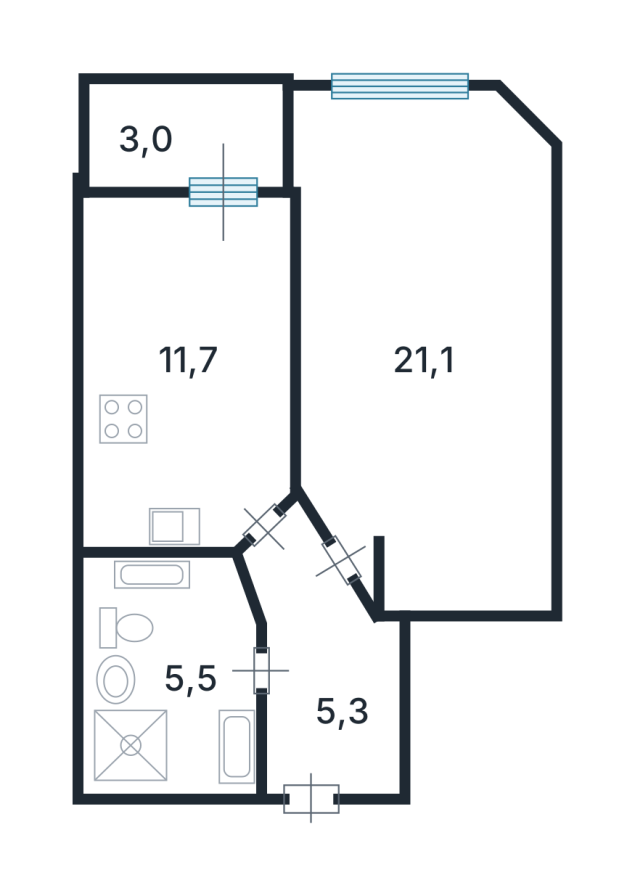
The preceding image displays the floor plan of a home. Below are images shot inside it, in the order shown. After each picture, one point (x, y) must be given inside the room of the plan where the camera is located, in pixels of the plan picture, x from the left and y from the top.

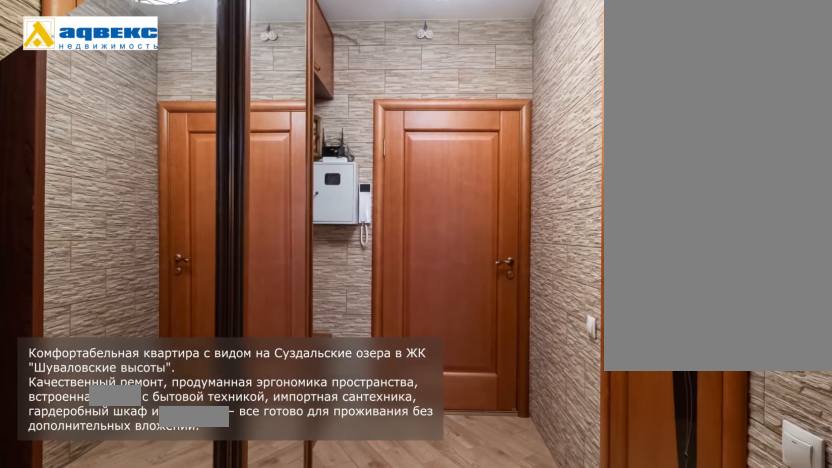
(316, 662)
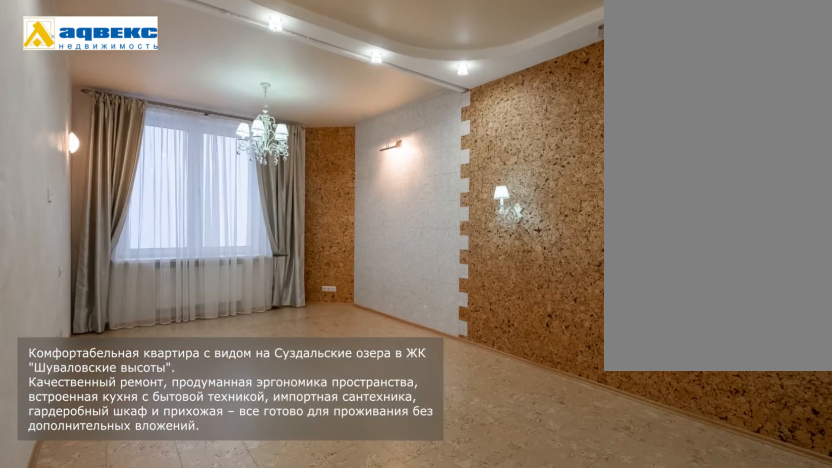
(416, 363)
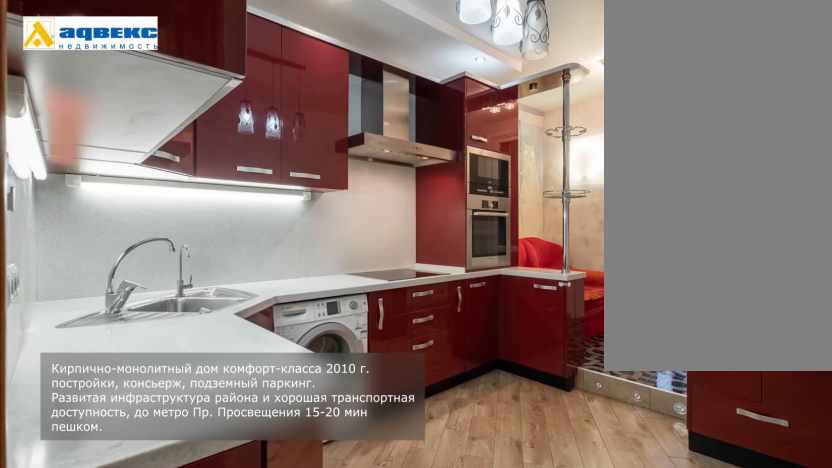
(189, 356)
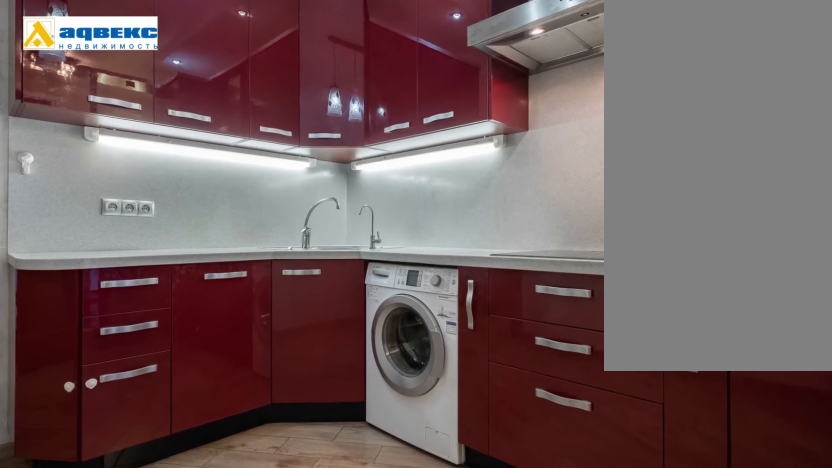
(189, 356)
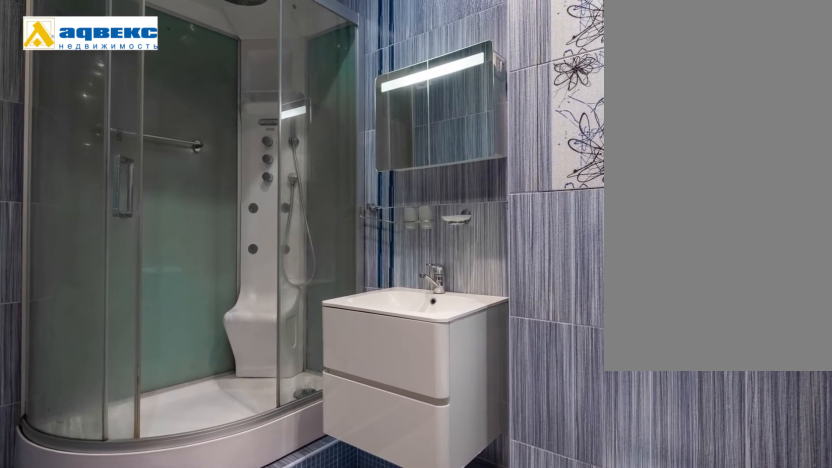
(175, 684)
